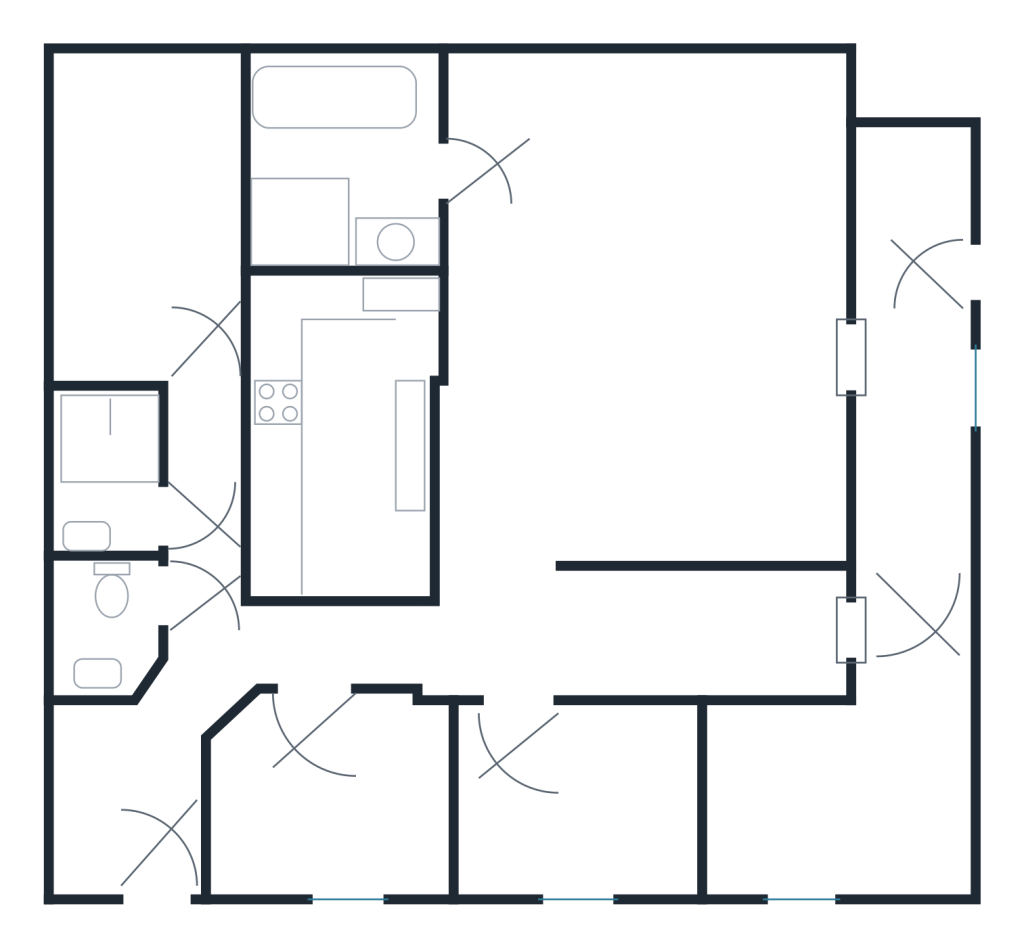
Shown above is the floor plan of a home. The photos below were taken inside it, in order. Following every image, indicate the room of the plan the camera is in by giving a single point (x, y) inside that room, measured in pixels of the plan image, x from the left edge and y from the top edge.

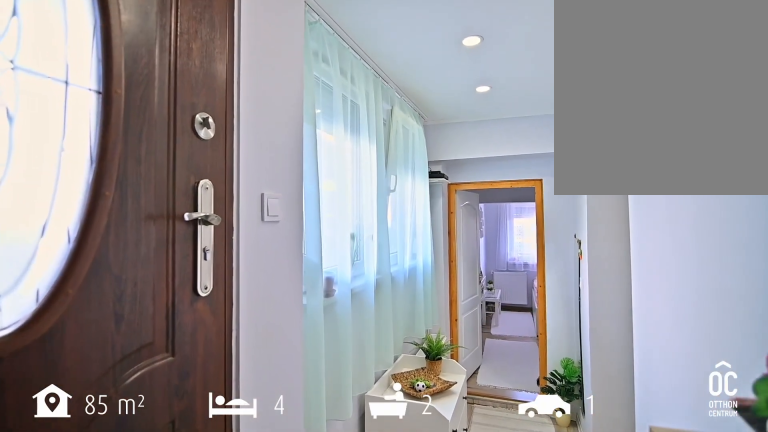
(921, 292)
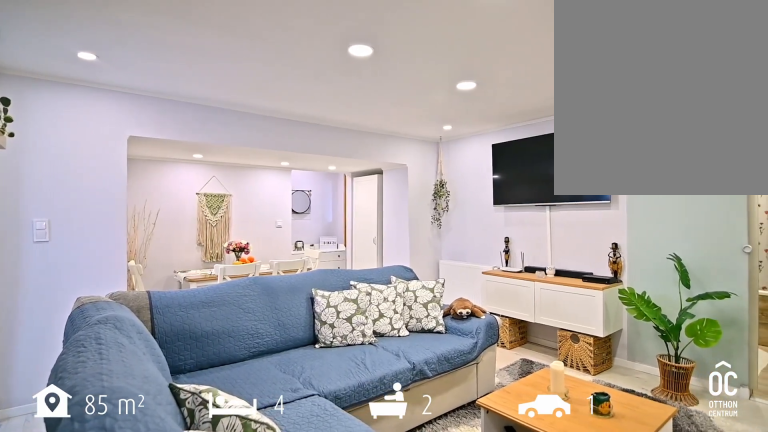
(648, 452)
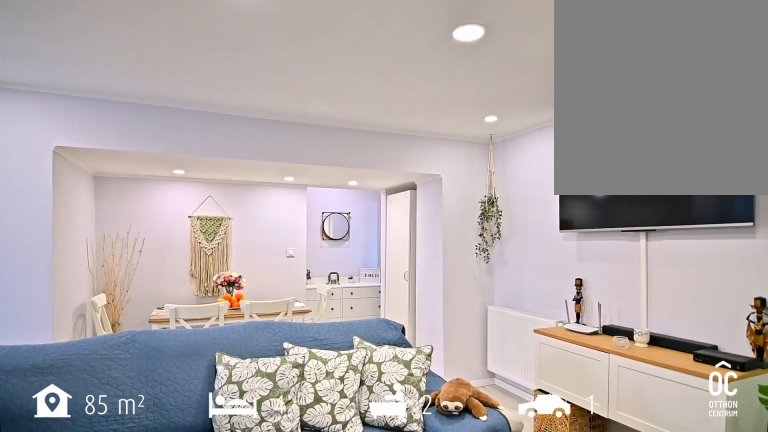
(648, 452)
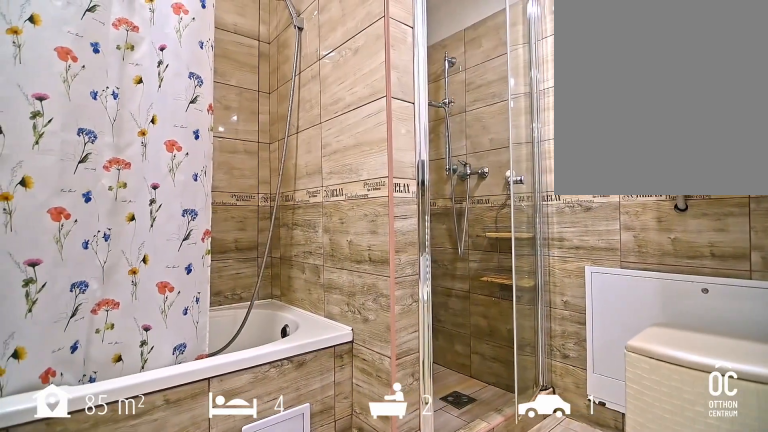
(333, 172)
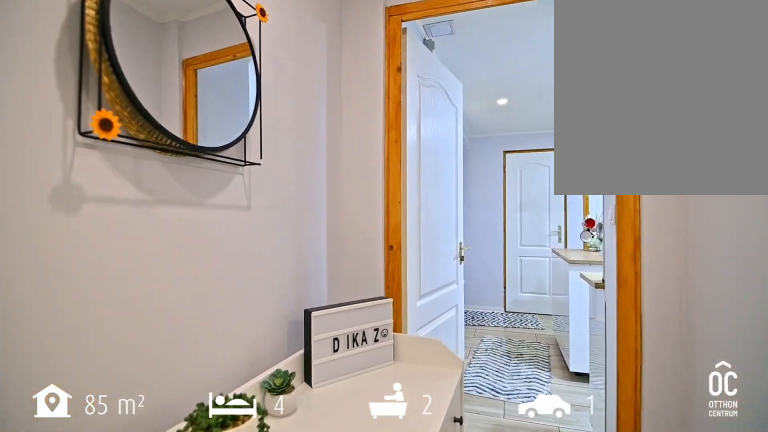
(509, 639)
